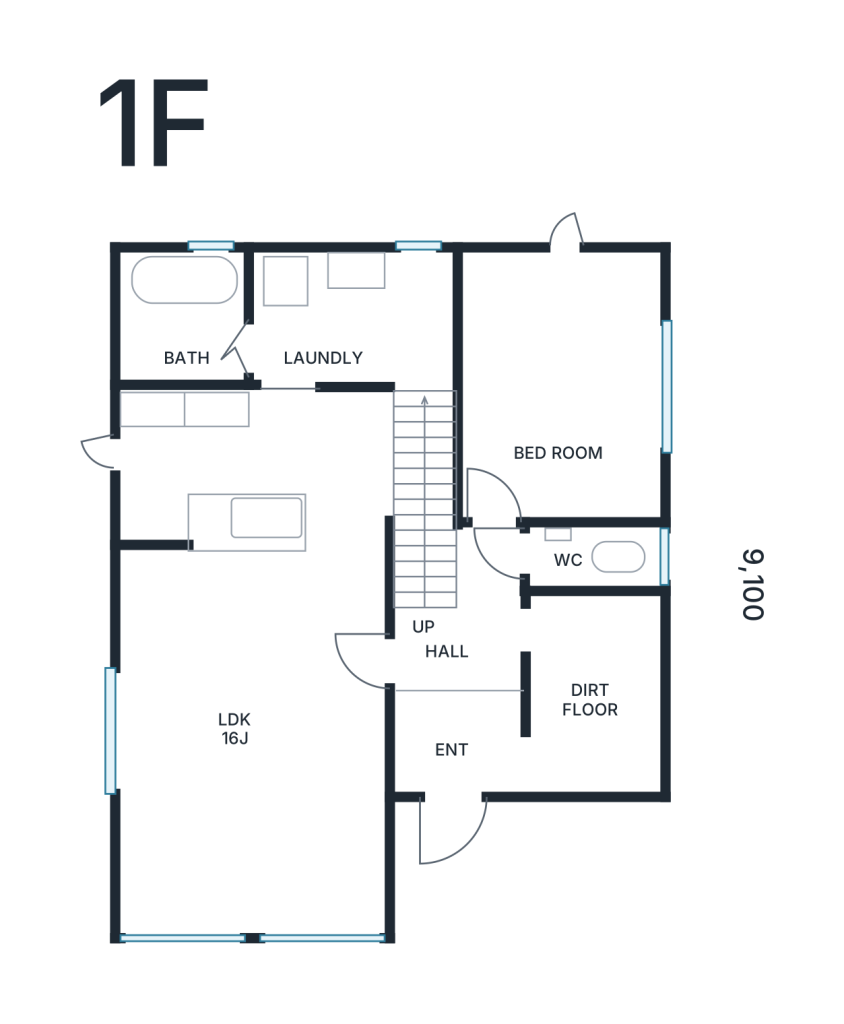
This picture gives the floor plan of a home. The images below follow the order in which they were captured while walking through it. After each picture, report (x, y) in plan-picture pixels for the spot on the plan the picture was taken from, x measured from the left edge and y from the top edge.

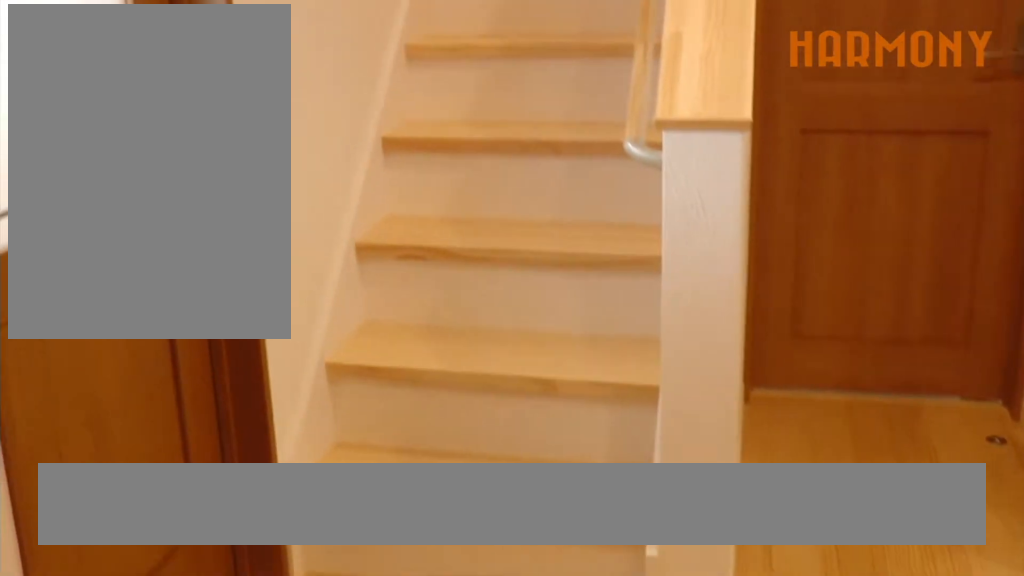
(478, 759)
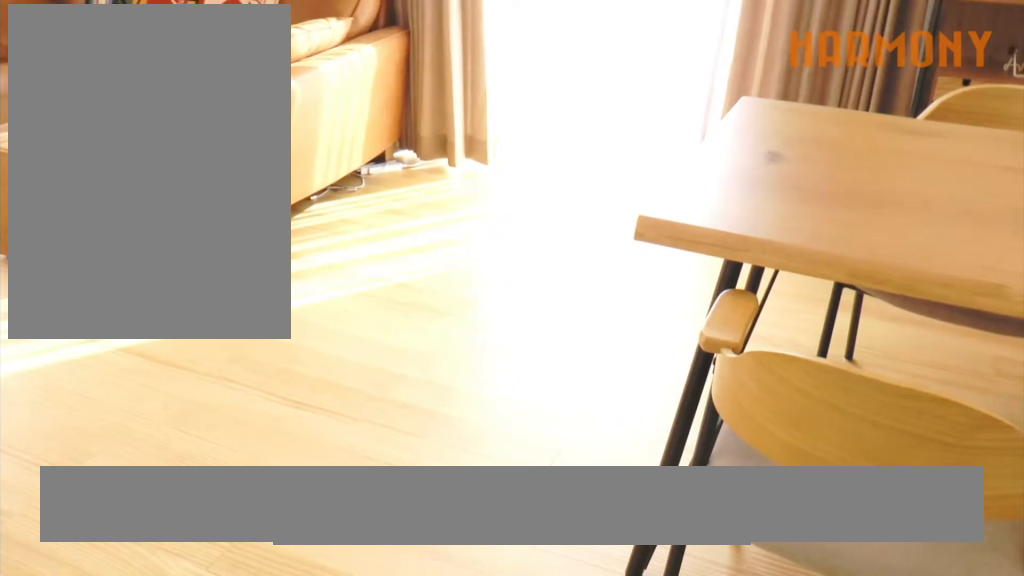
(356, 663)
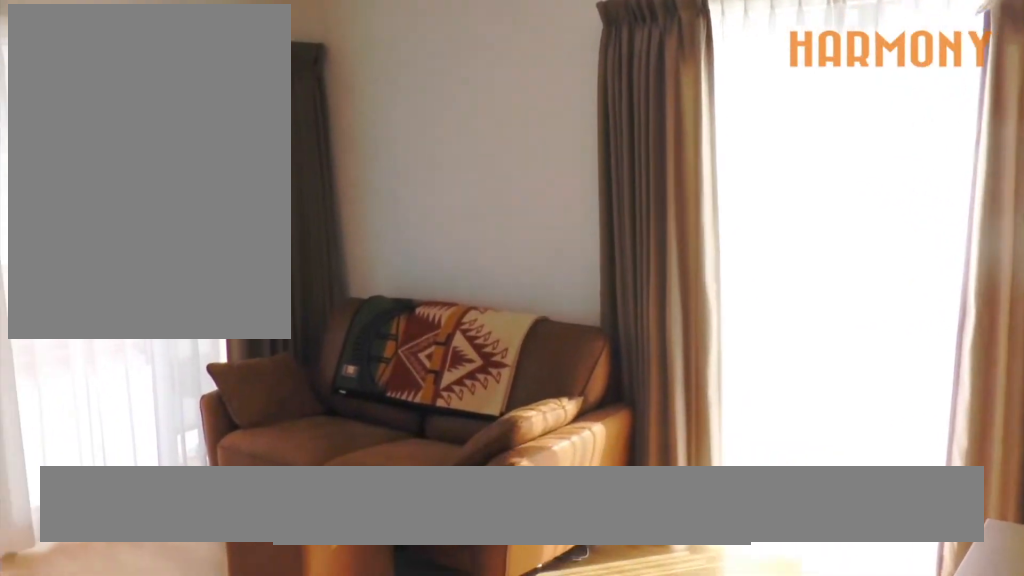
(325, 678)
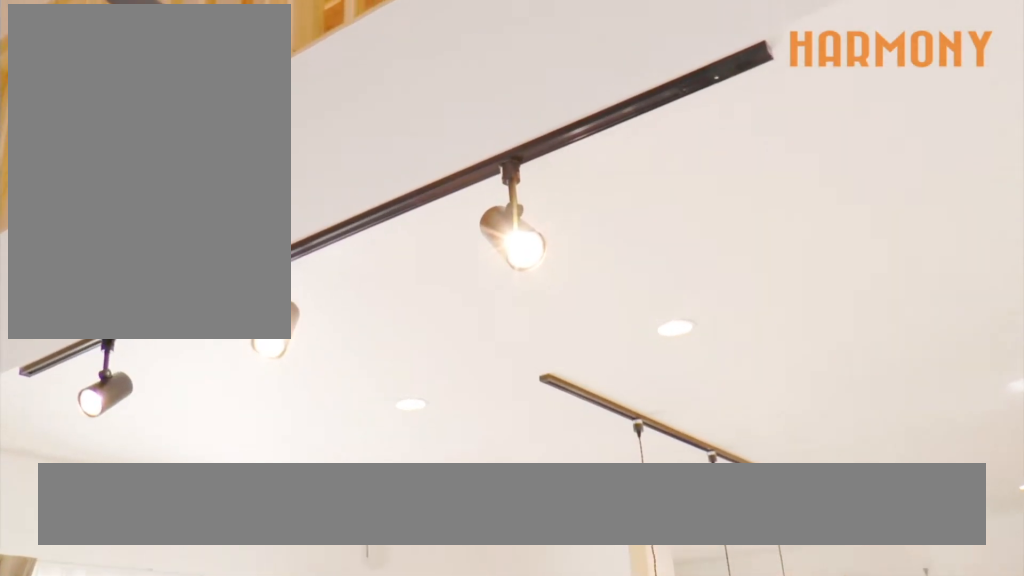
(223, 845)
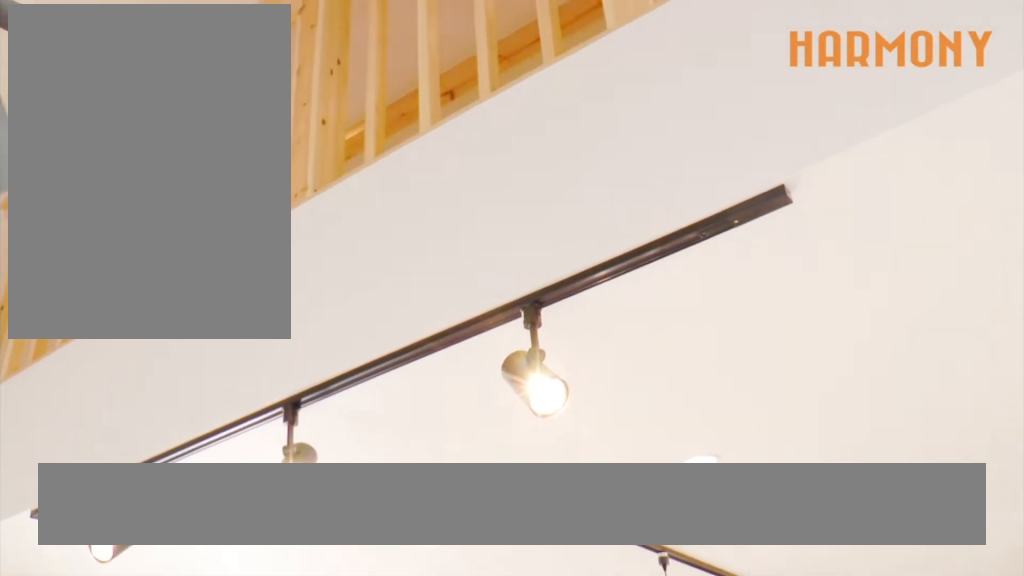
(223, 845)
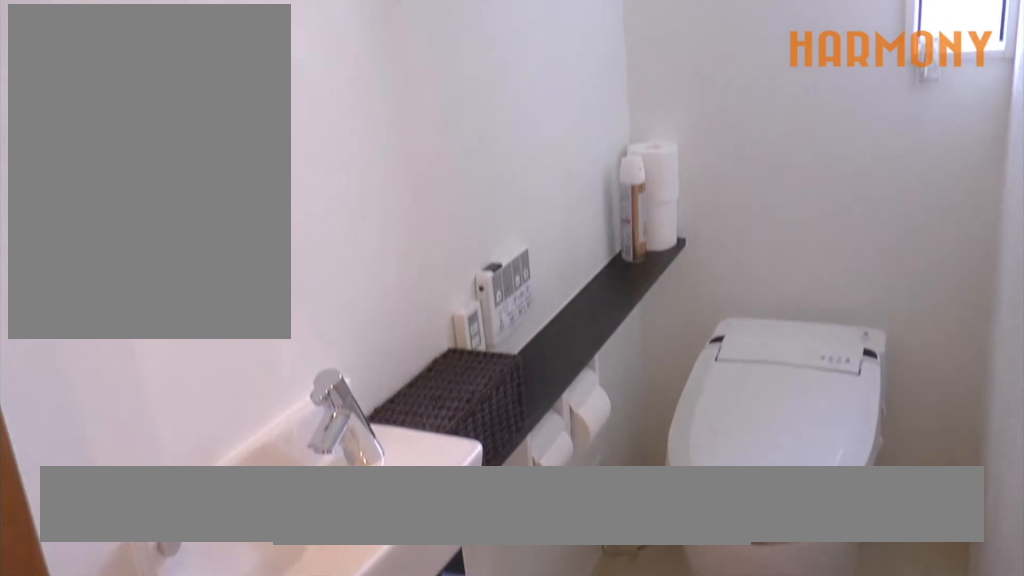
(544, 556)
